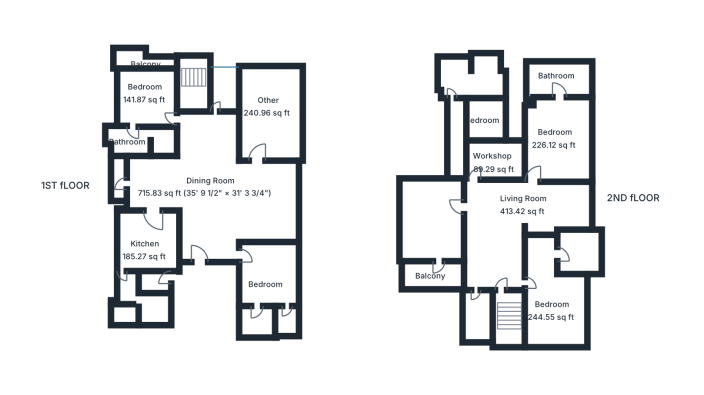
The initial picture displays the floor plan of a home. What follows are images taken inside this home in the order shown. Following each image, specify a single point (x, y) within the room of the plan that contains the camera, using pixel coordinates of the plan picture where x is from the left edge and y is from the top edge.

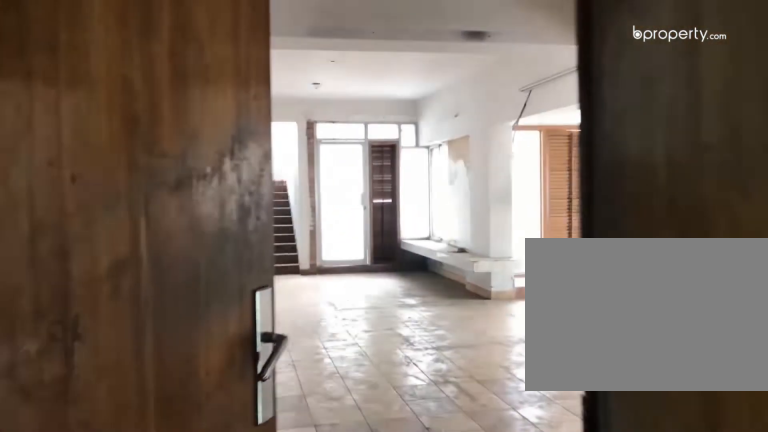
(199, 237)
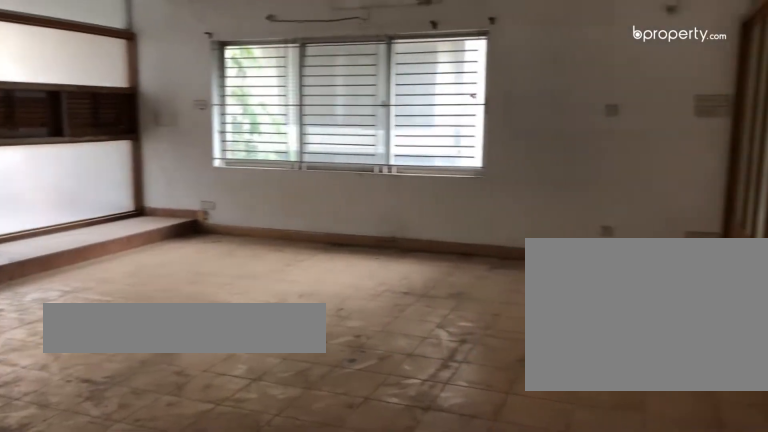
(200, 187)
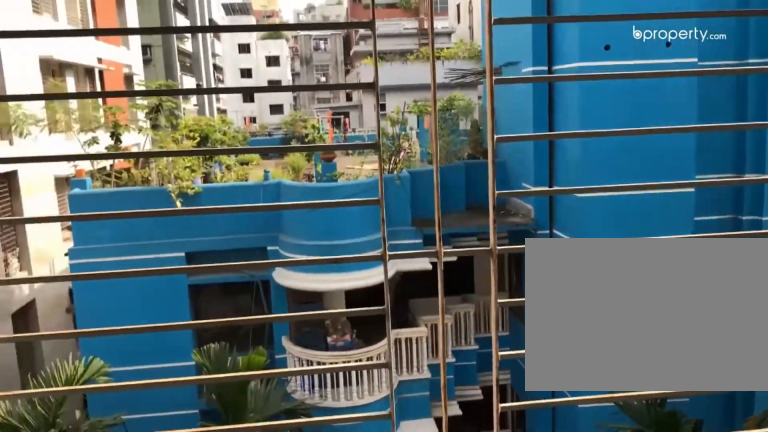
(286, 327)
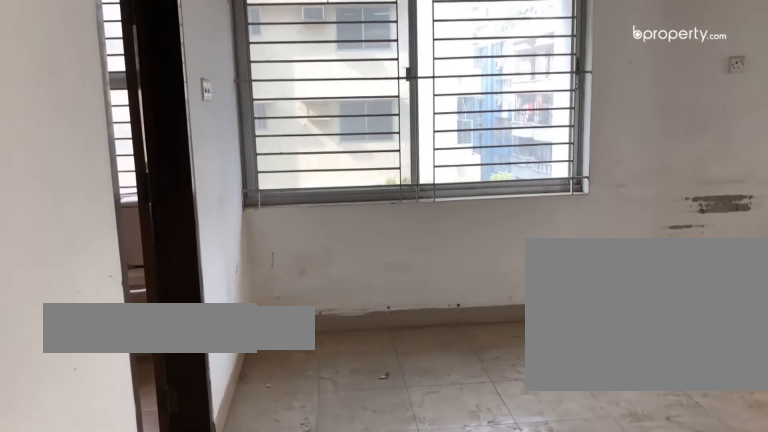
(145, 97)
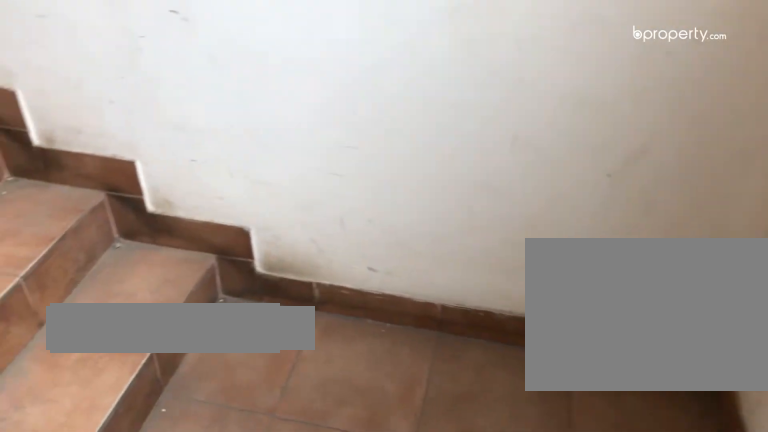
(505, 328)
